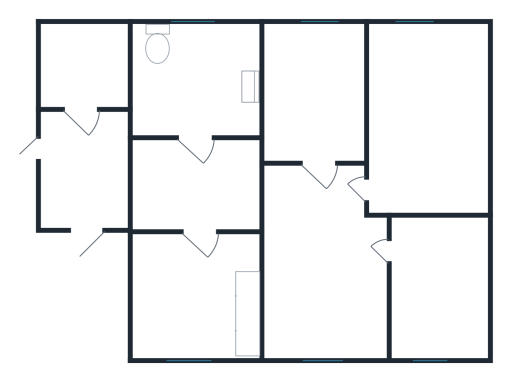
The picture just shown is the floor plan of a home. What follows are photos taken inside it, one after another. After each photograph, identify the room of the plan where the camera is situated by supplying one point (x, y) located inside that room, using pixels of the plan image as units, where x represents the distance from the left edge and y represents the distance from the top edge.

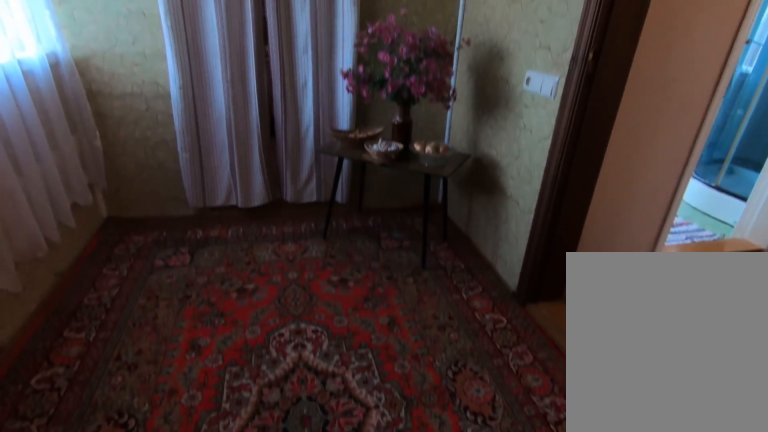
(83, 204)
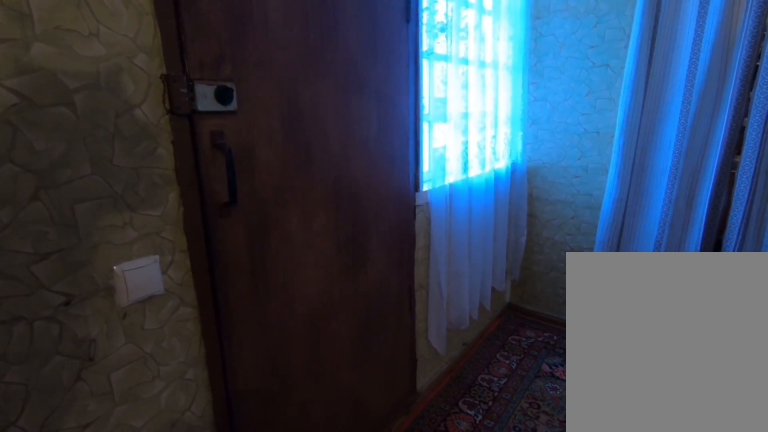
(83, 204)
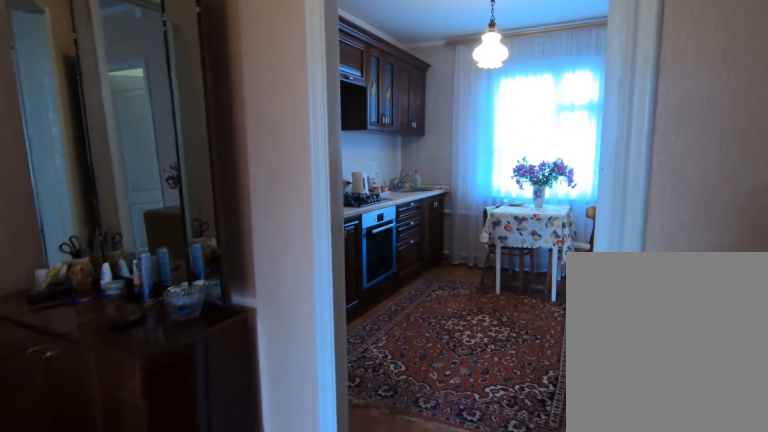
(180, 209)
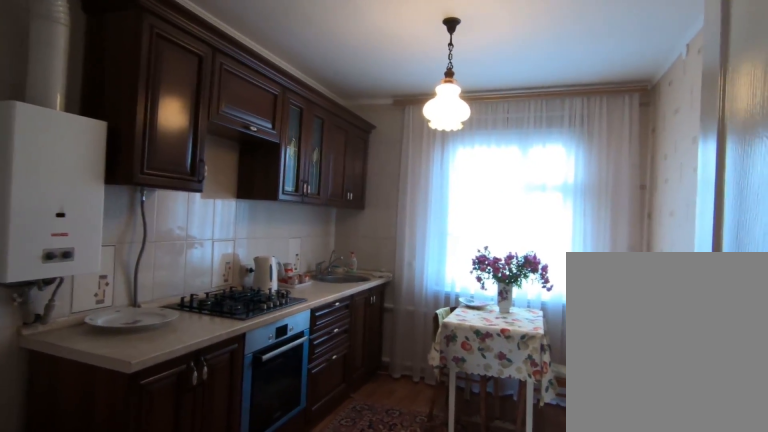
(204, 260)
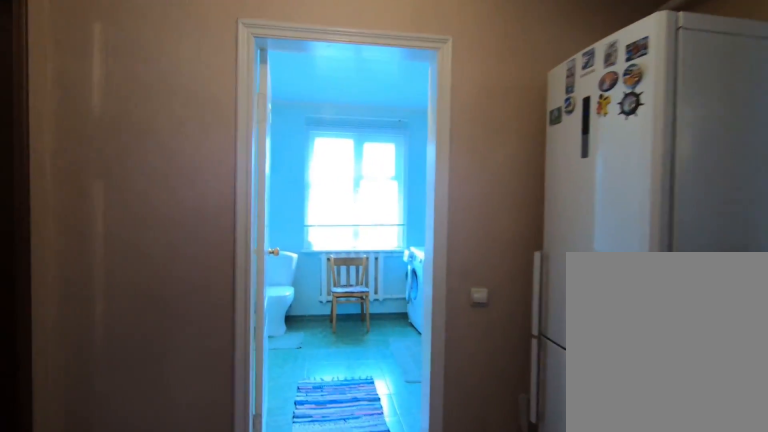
(201, 200)
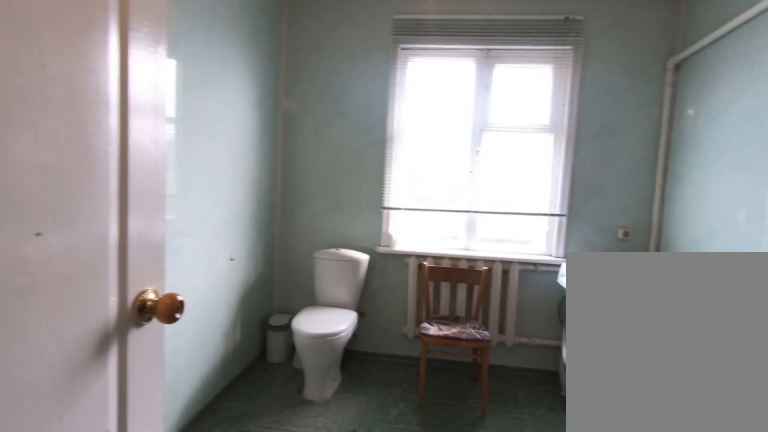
(197, 127)
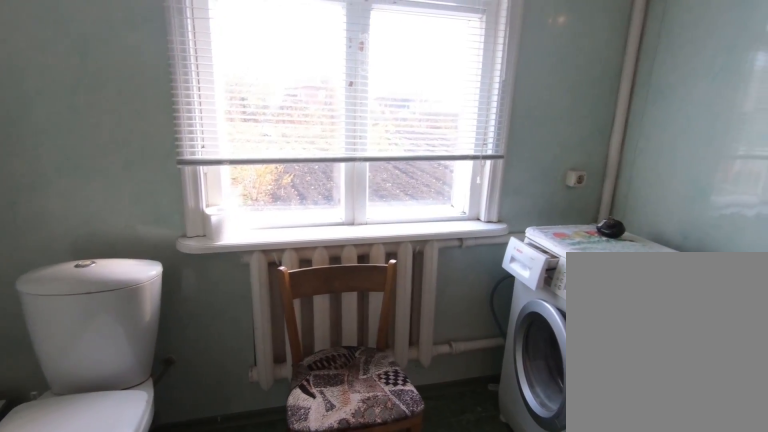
(197, 127)
